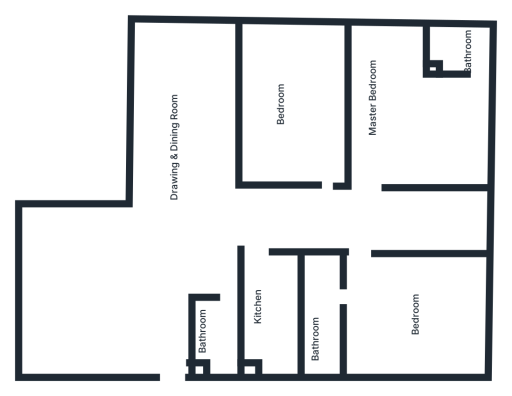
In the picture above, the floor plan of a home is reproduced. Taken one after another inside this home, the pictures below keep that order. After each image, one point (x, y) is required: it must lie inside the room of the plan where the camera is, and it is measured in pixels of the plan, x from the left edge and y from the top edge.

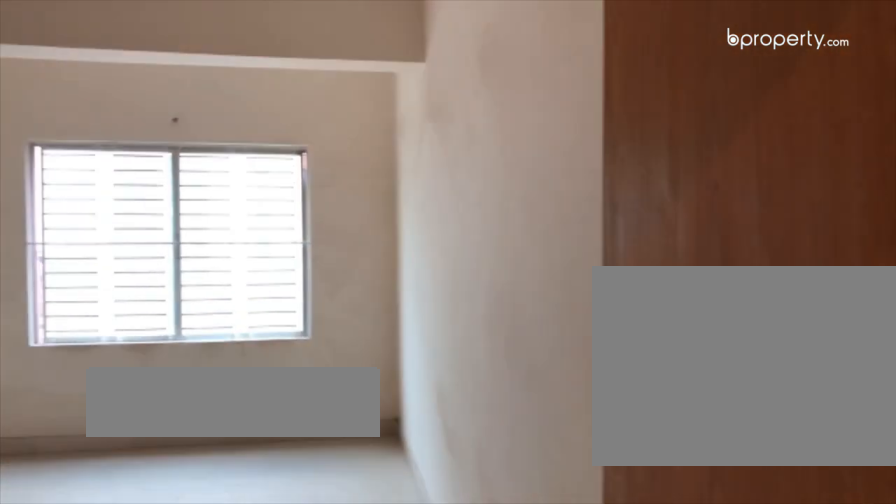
(300, 80)
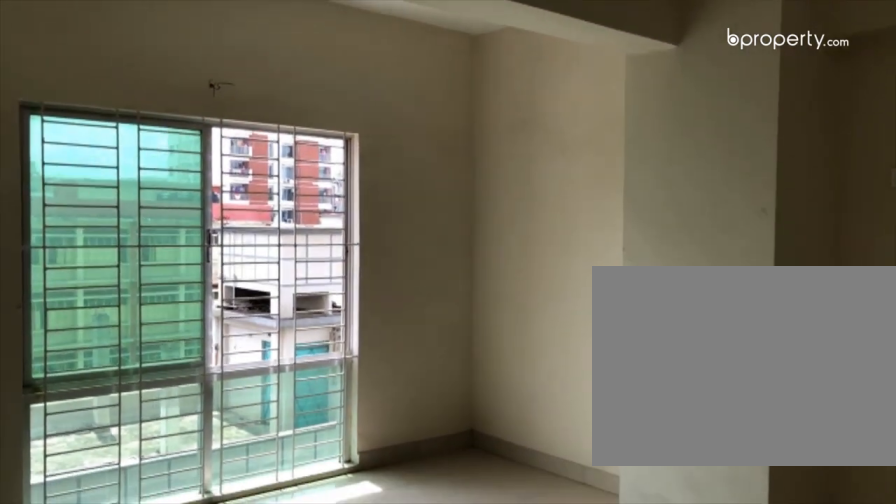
(411, 314)
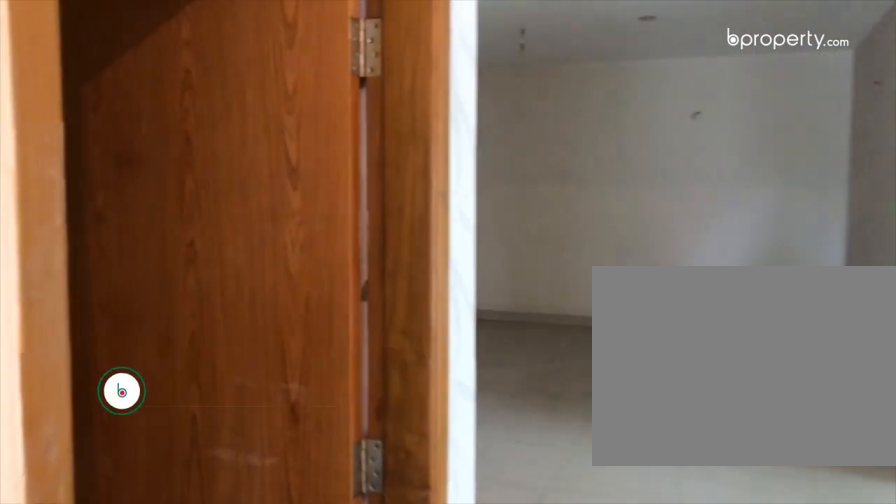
(257, 238)
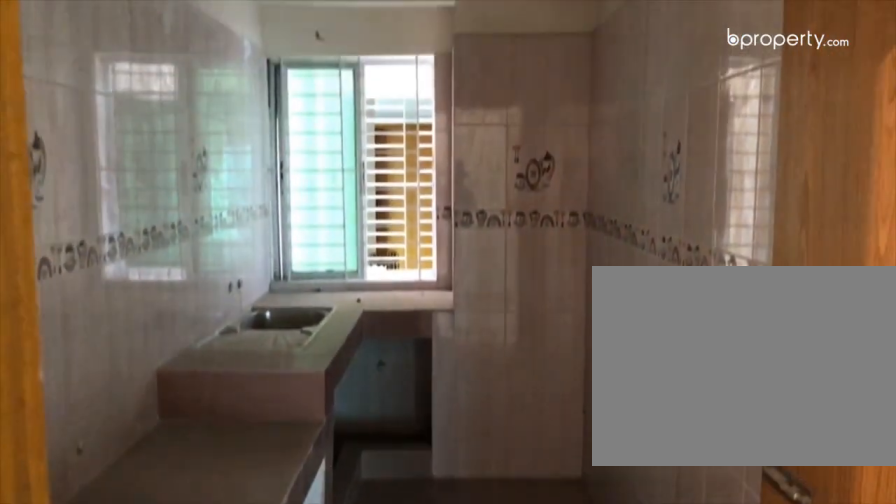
(257, 312)
